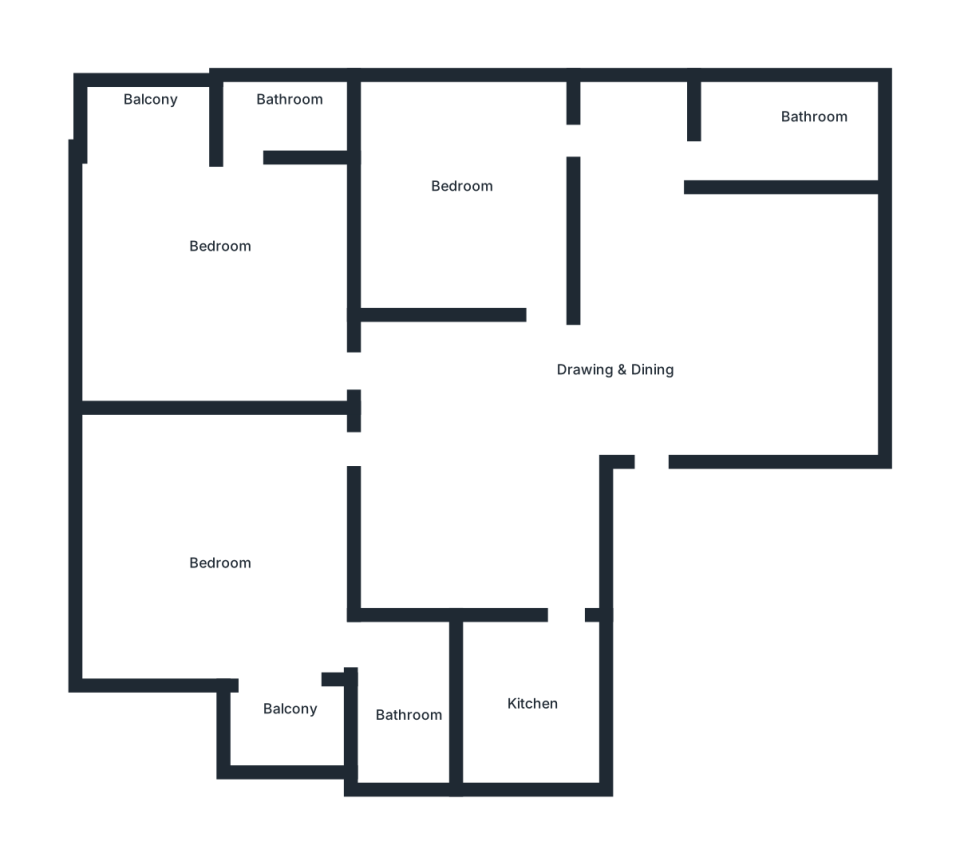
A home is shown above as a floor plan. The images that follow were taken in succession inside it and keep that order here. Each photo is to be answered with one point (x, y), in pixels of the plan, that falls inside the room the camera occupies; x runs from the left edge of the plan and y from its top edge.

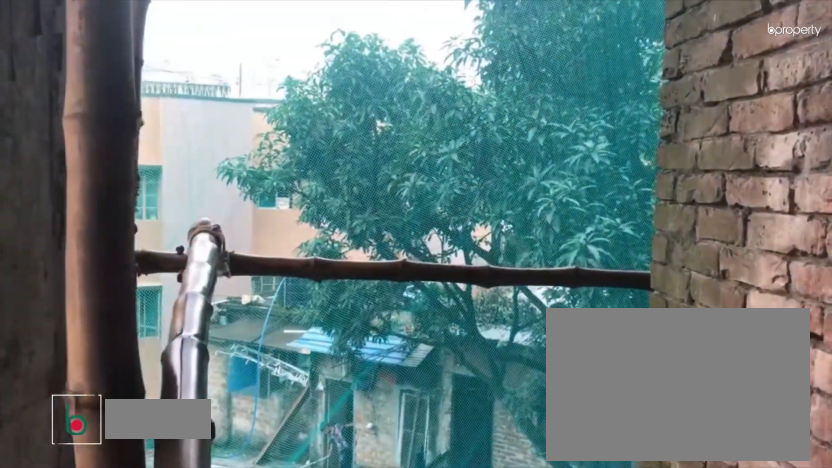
(144, 117)
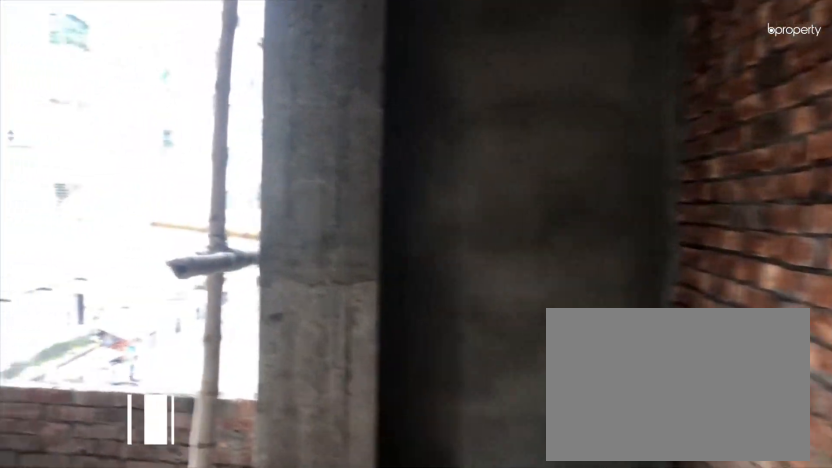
(226, 527)
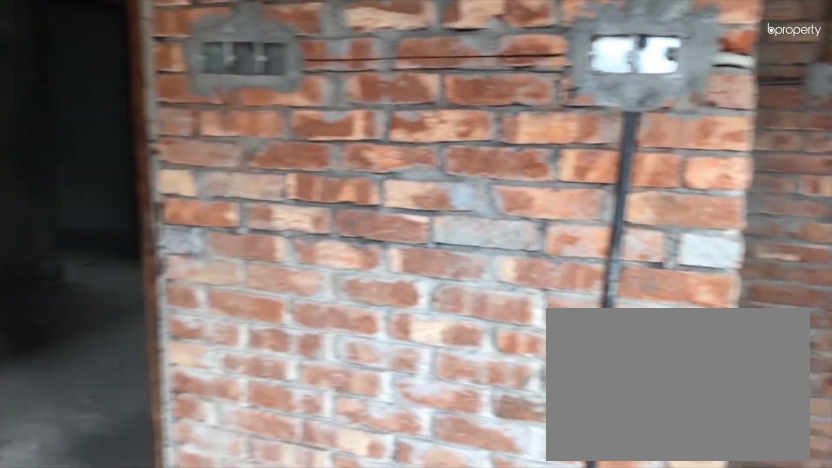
(226, 527)
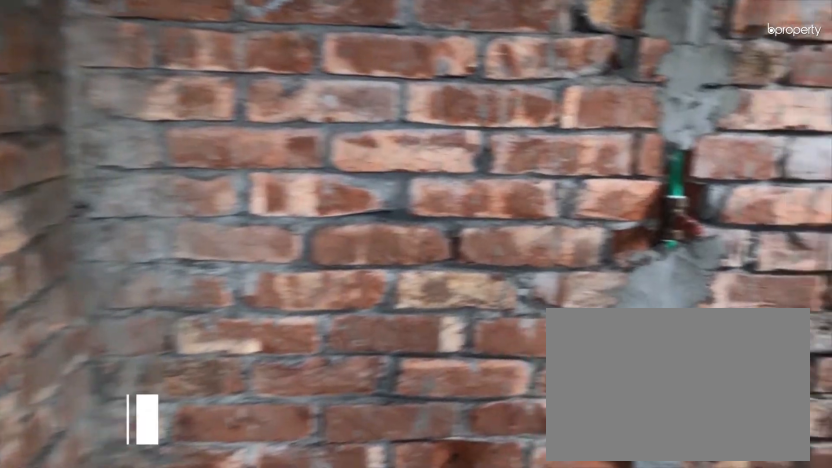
(402, 708)
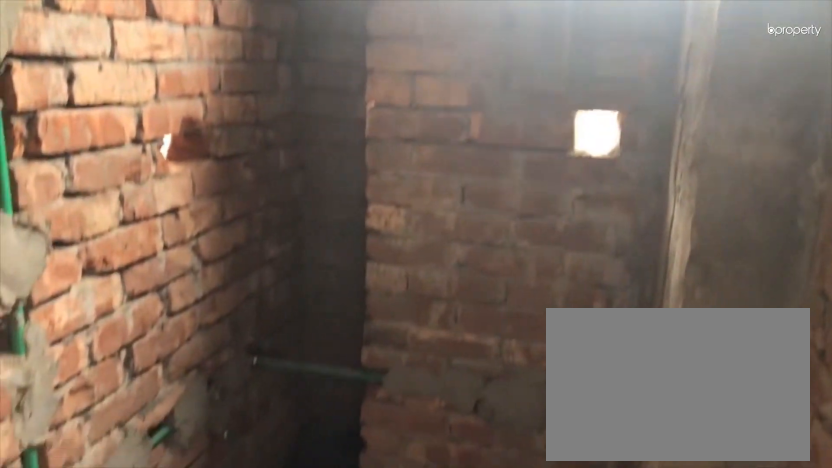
(401, 690)
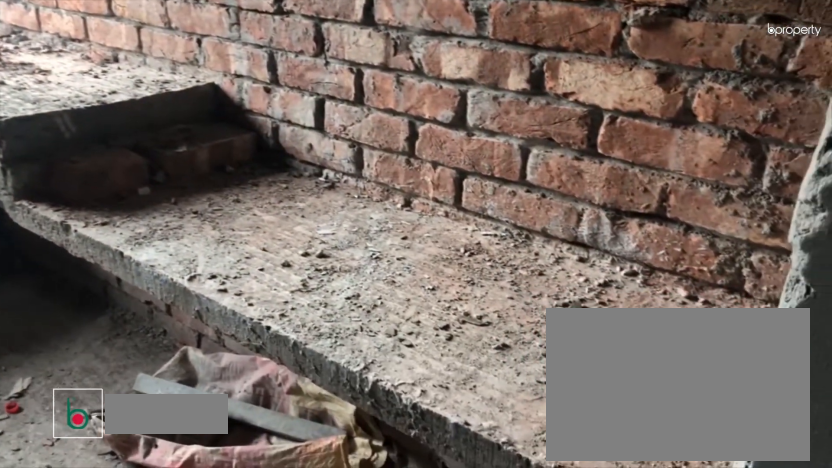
(542, 707)
